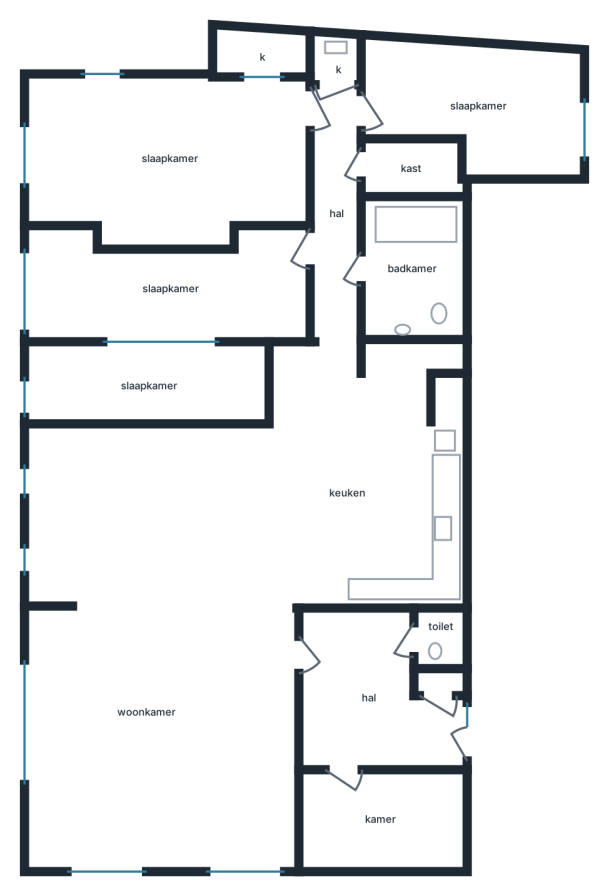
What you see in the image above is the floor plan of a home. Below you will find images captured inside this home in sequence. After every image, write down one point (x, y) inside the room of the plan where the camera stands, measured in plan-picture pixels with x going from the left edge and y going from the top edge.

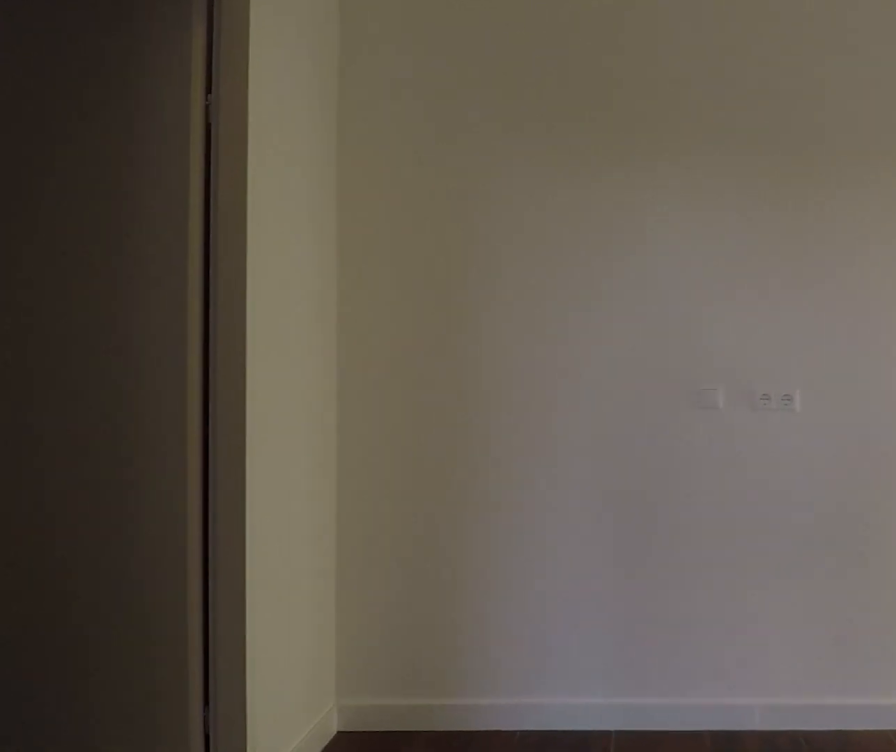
(369, 696)
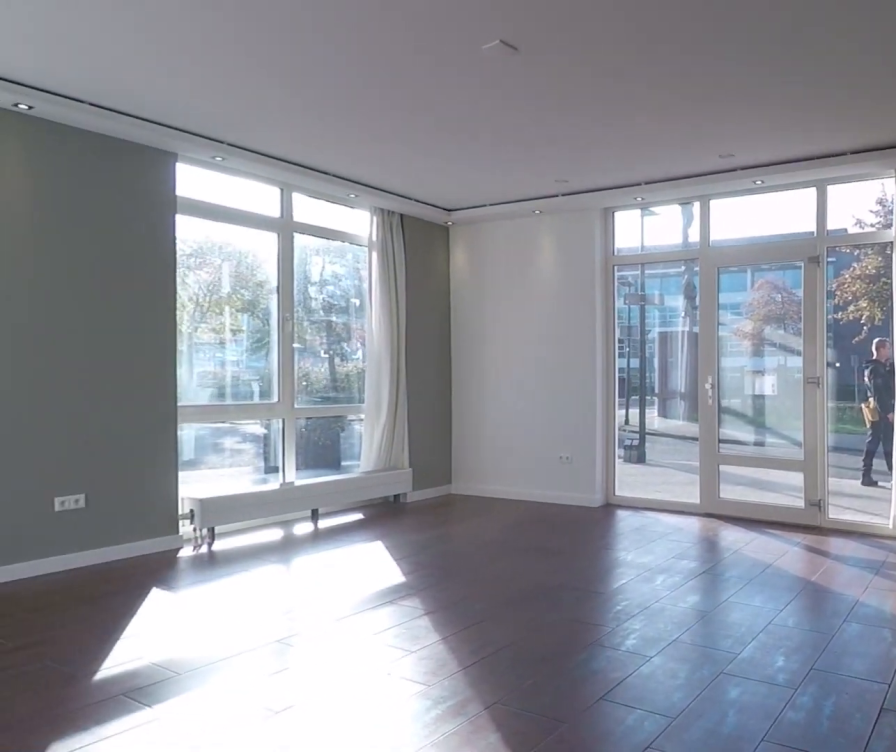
(160, 650)
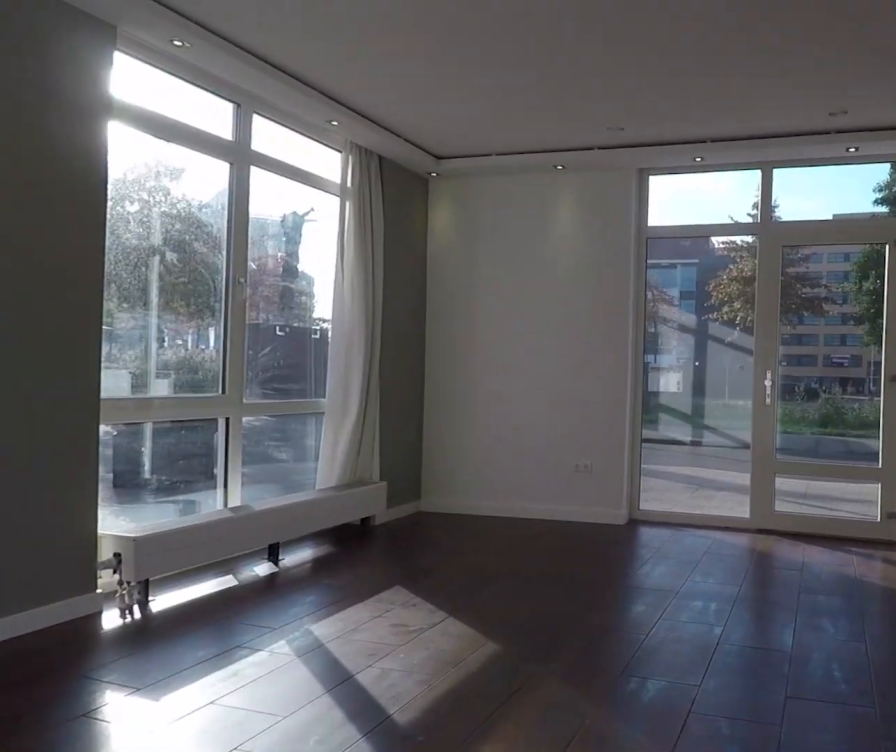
(160, 650)
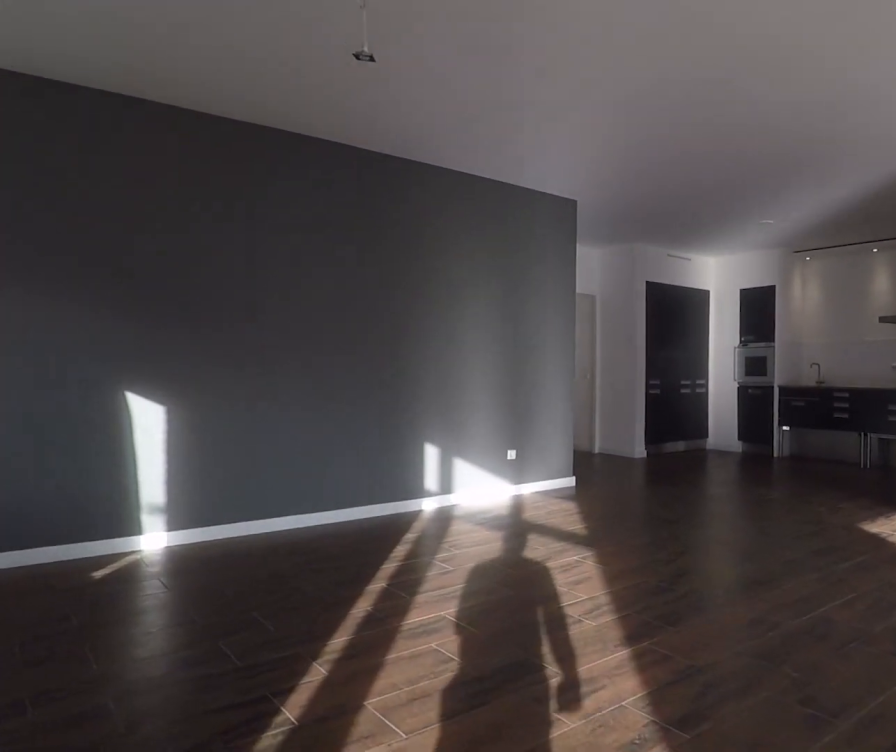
(160, 650)
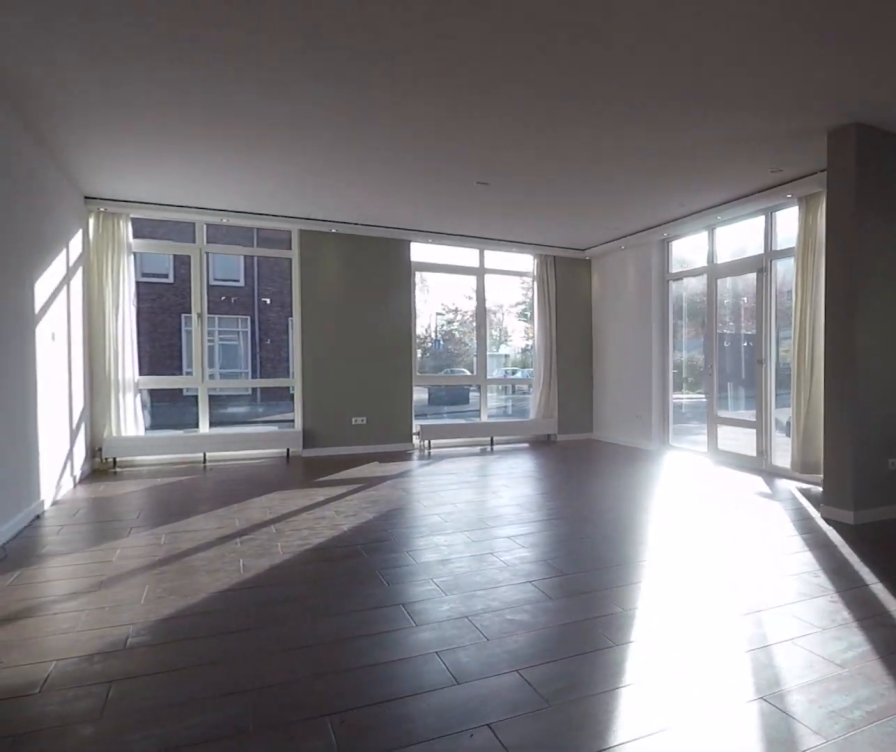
(160, 650)
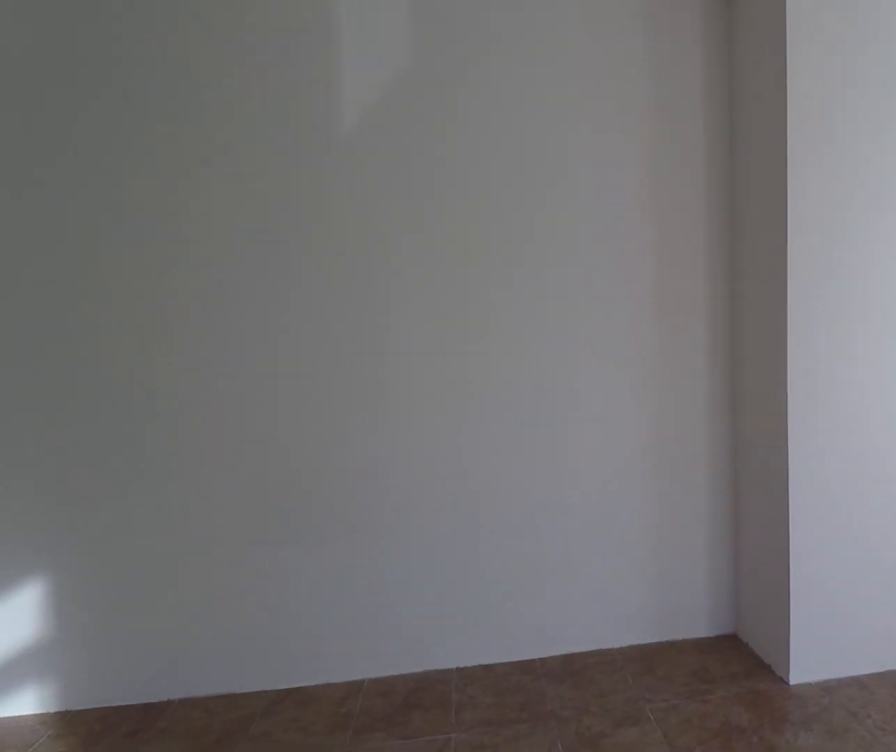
(169, 158)
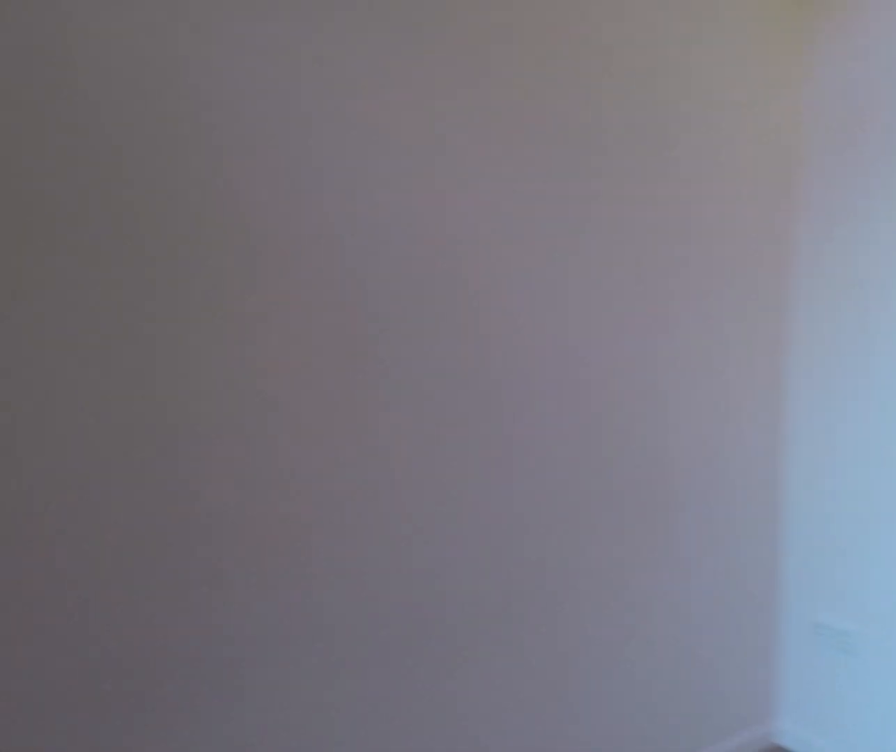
(477, 104)
